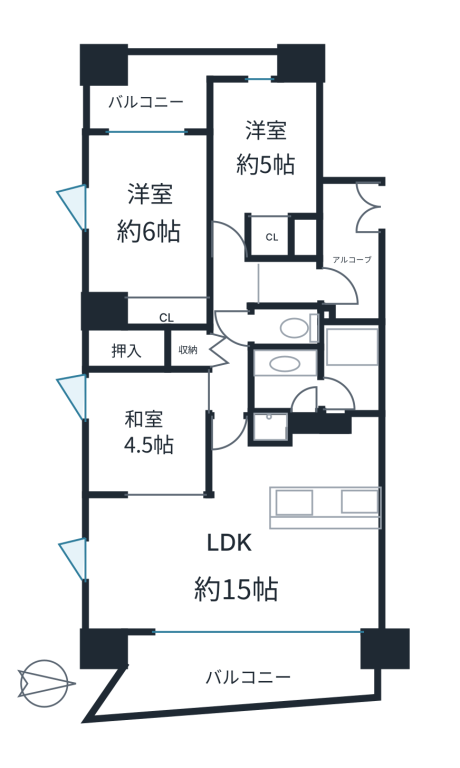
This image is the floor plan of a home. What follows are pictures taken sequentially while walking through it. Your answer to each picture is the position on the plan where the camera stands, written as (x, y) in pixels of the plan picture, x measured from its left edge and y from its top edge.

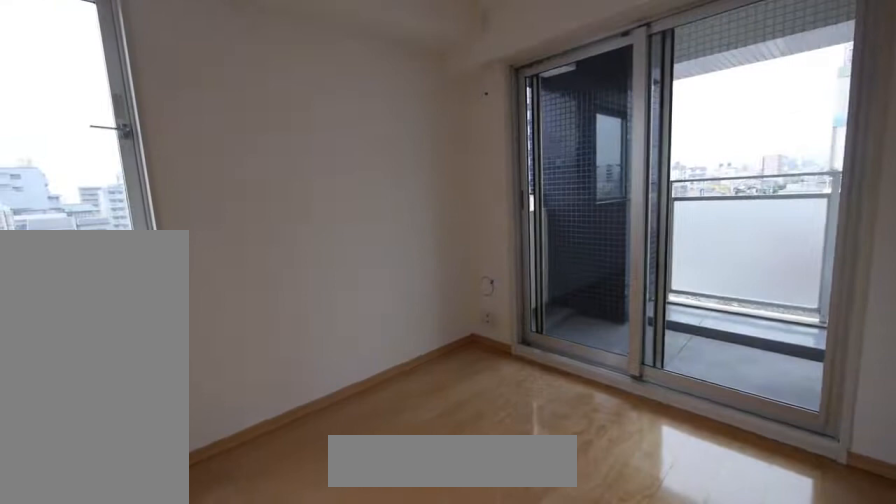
(133, 252)
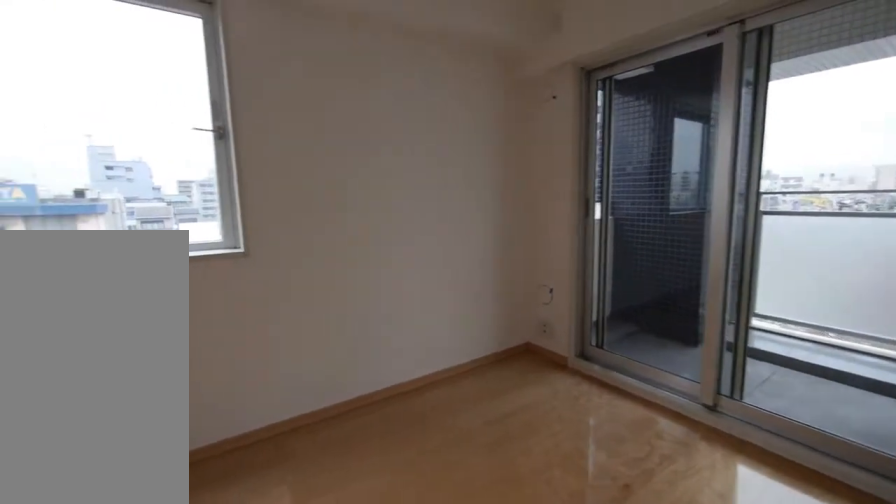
(133, 252)
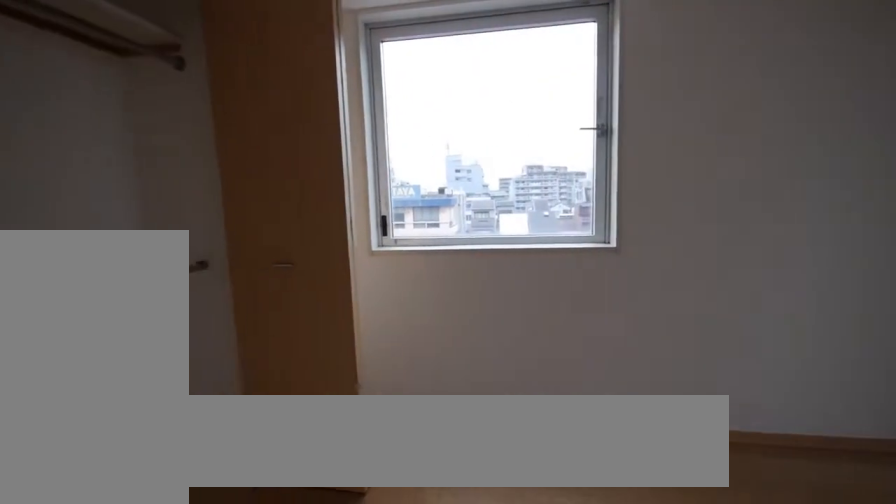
(132, 252)
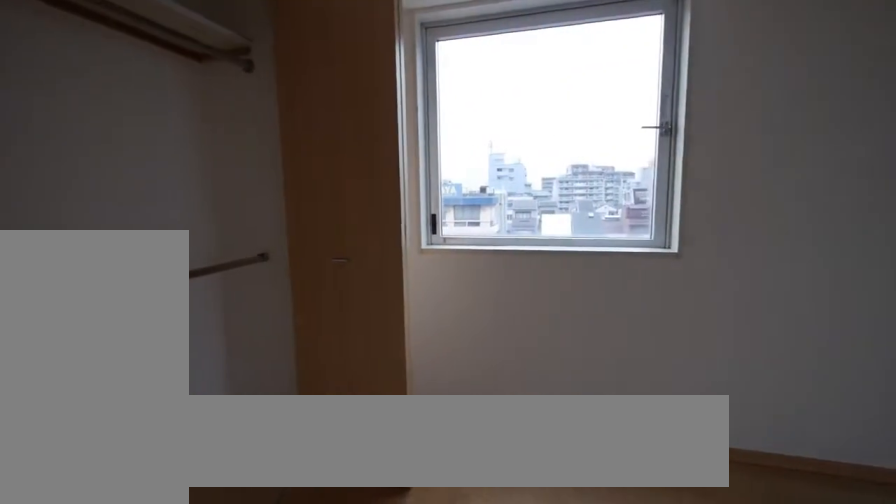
(132, 252)
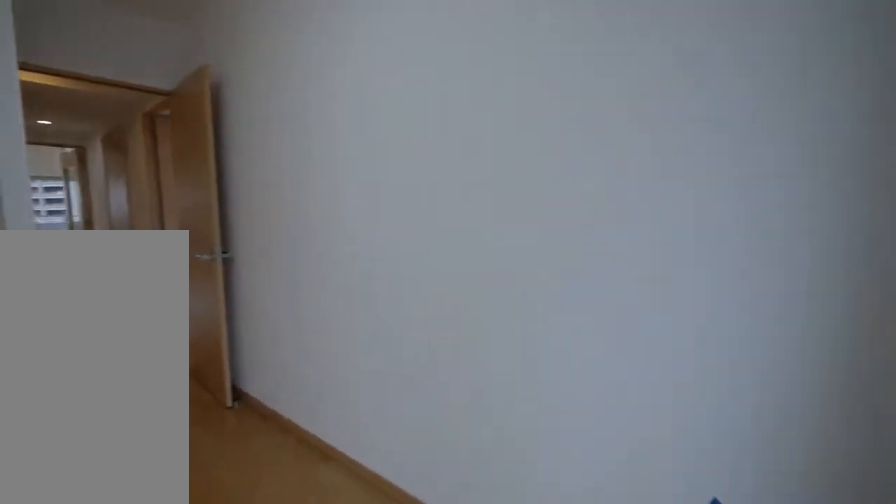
(270, 143)
